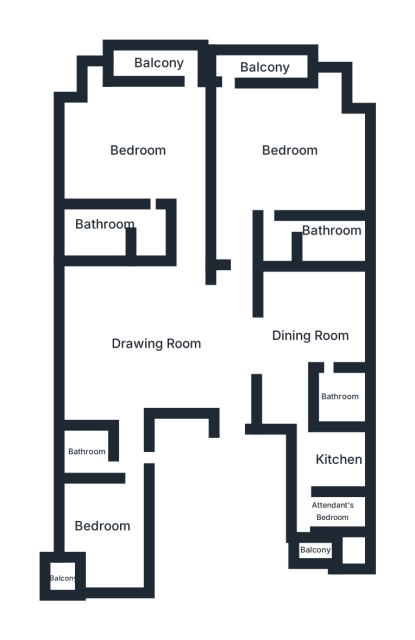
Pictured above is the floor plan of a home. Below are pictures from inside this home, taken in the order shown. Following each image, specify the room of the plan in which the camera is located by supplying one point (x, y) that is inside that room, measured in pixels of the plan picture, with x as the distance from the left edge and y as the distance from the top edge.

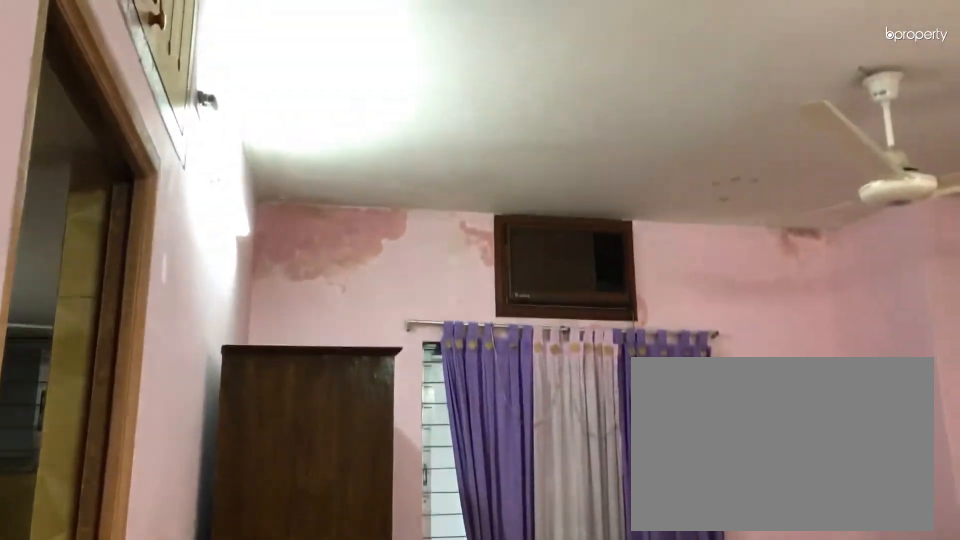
(138, 151)
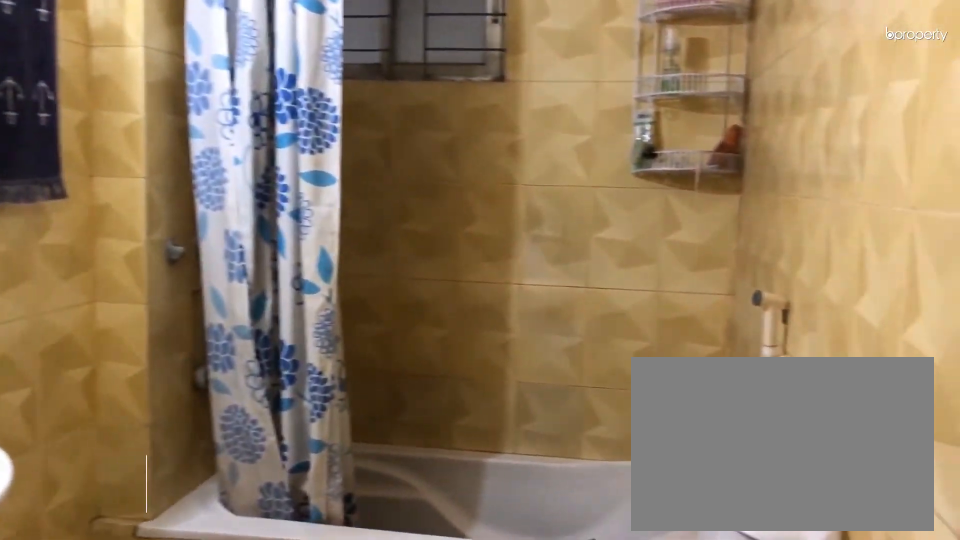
(105, 233)
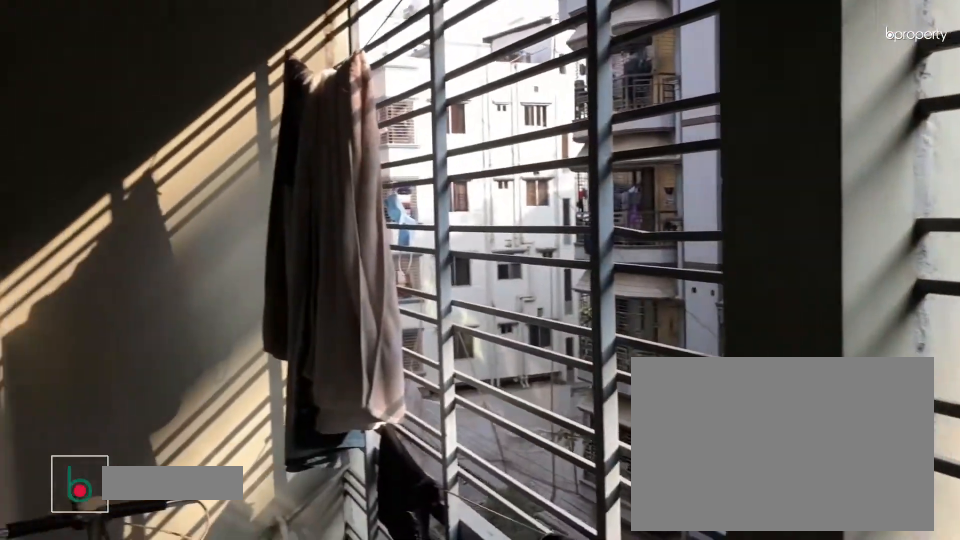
(162, 64)
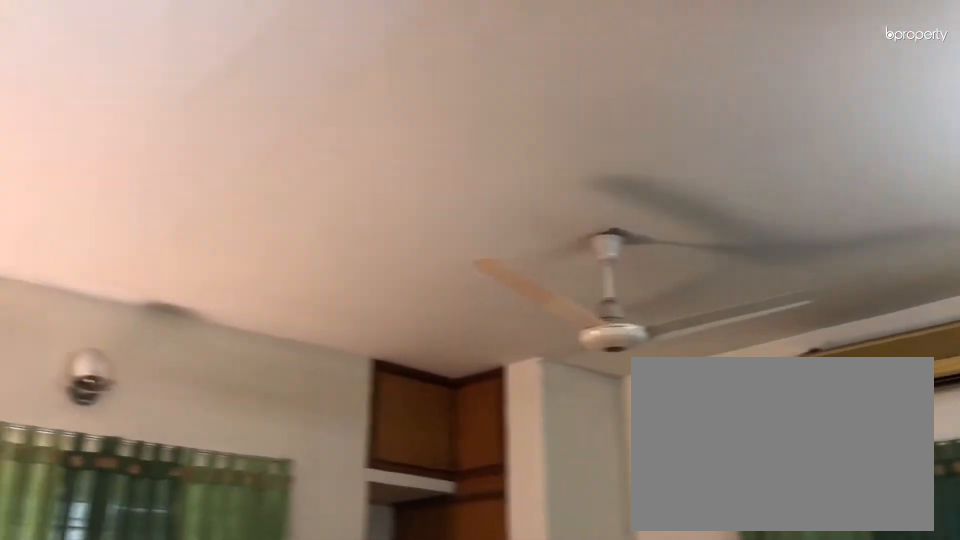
(290, 152)
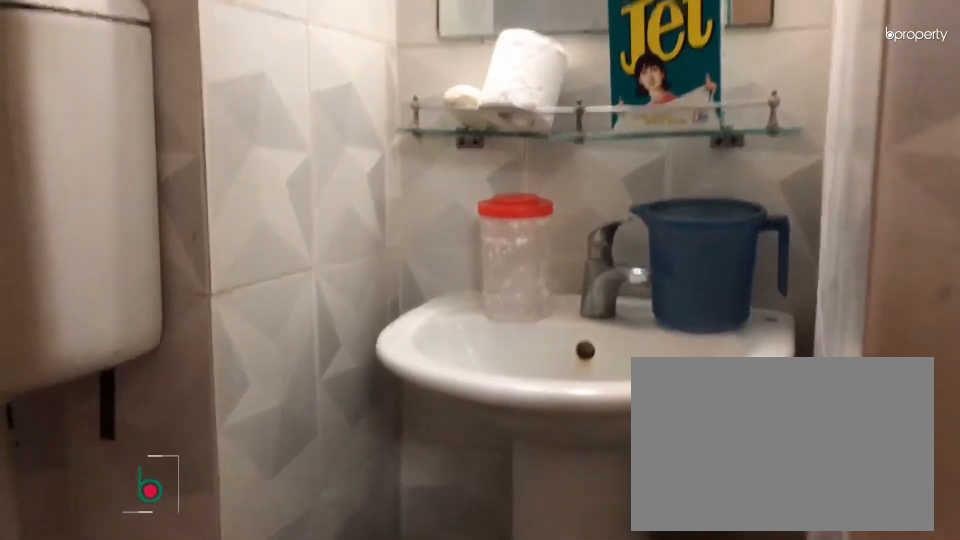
(85, 456)
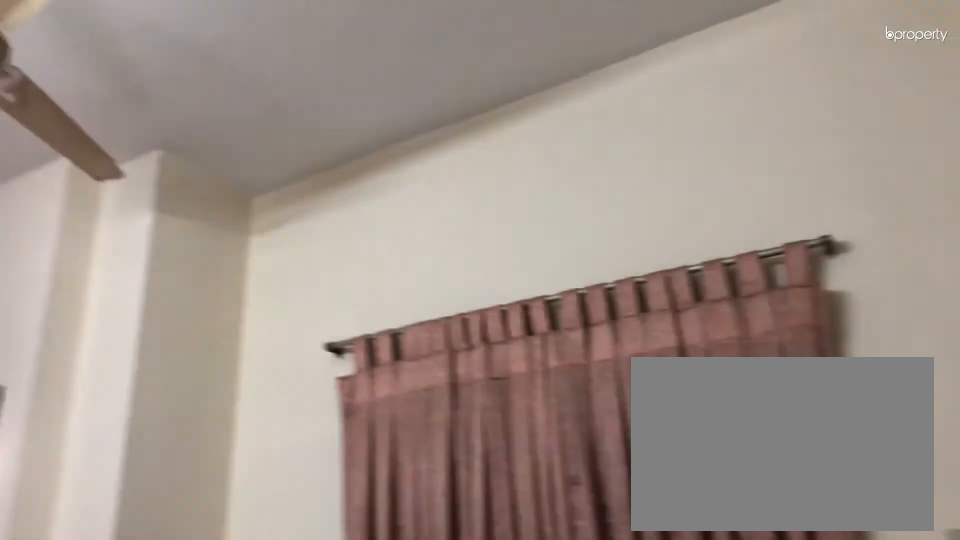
(104, 527)
